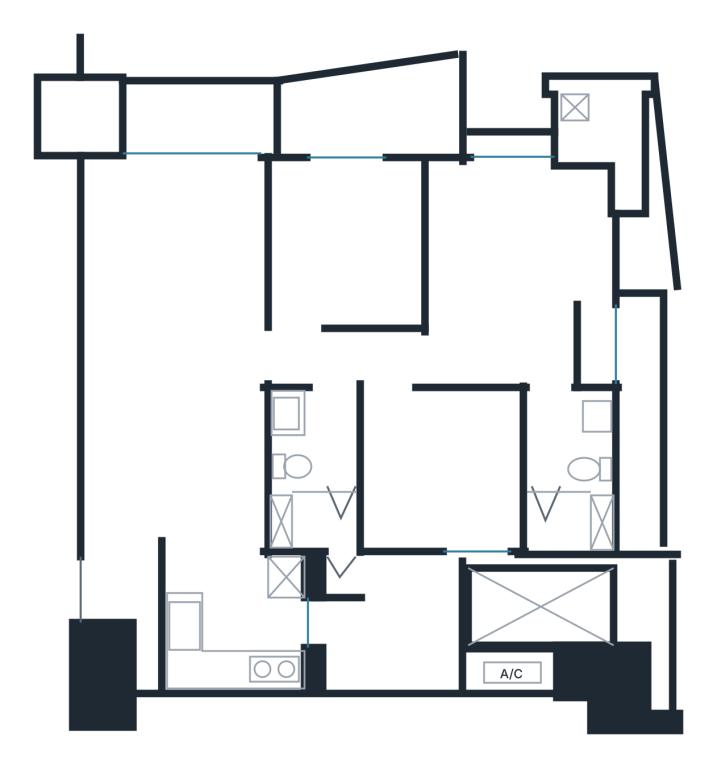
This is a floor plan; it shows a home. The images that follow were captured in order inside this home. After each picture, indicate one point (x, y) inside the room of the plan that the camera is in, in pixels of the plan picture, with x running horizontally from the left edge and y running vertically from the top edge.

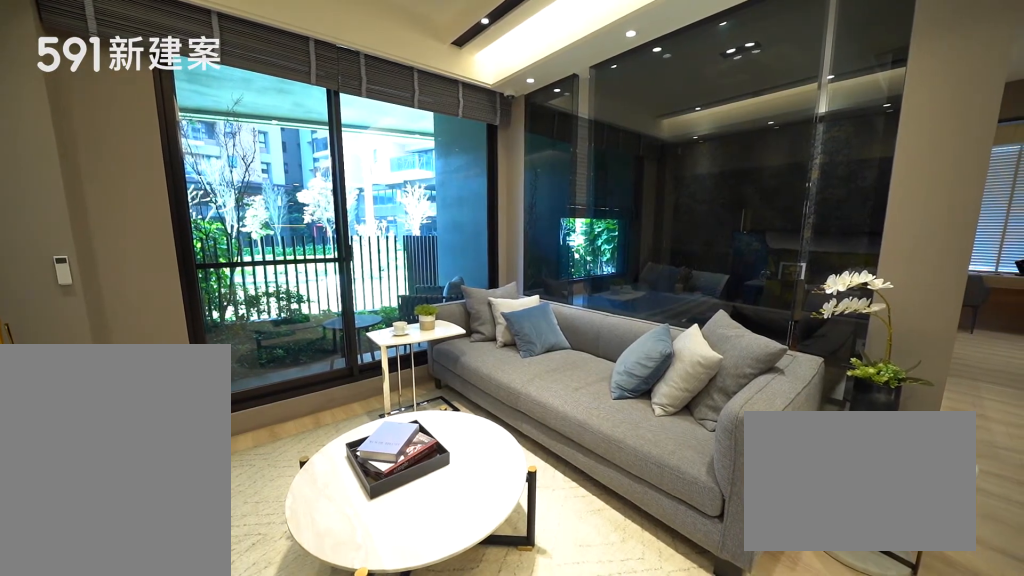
(179, 255)
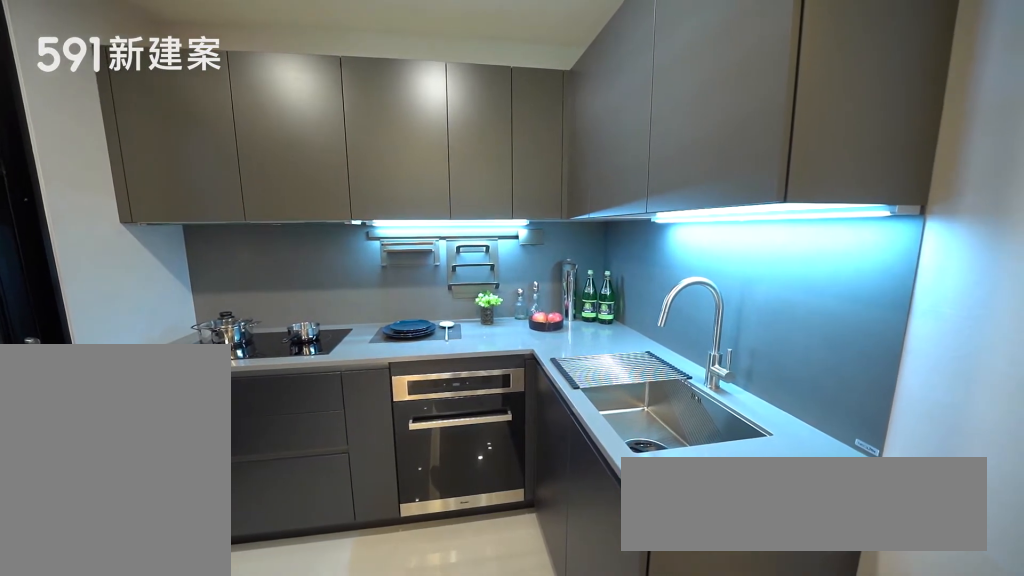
(234, 623)
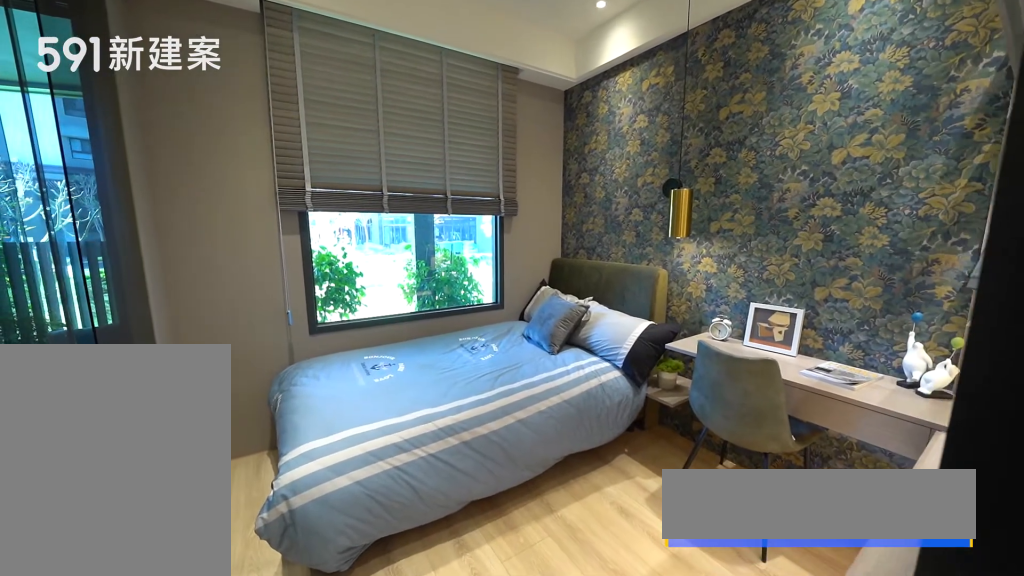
(348, 239)
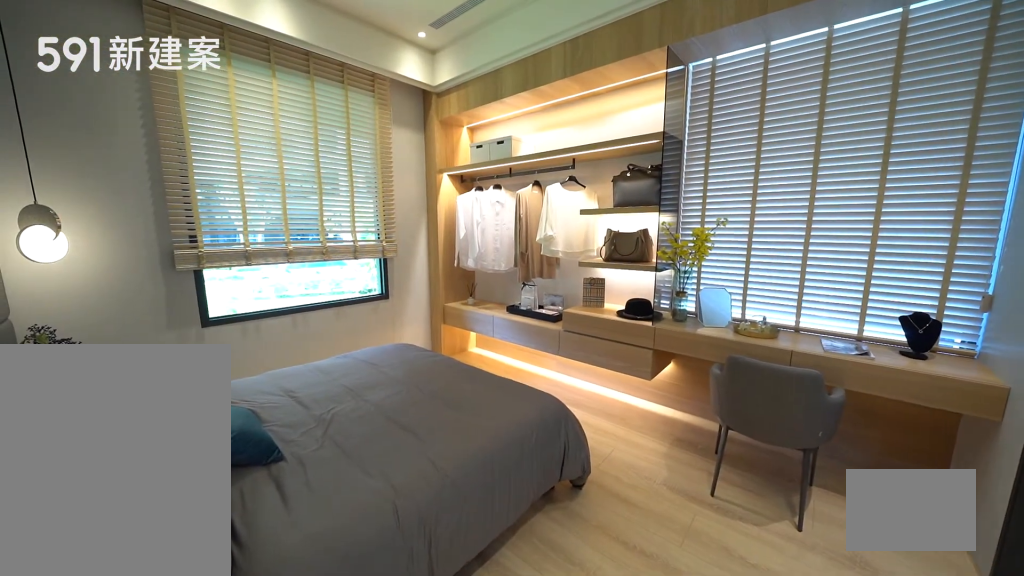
(525, 271)
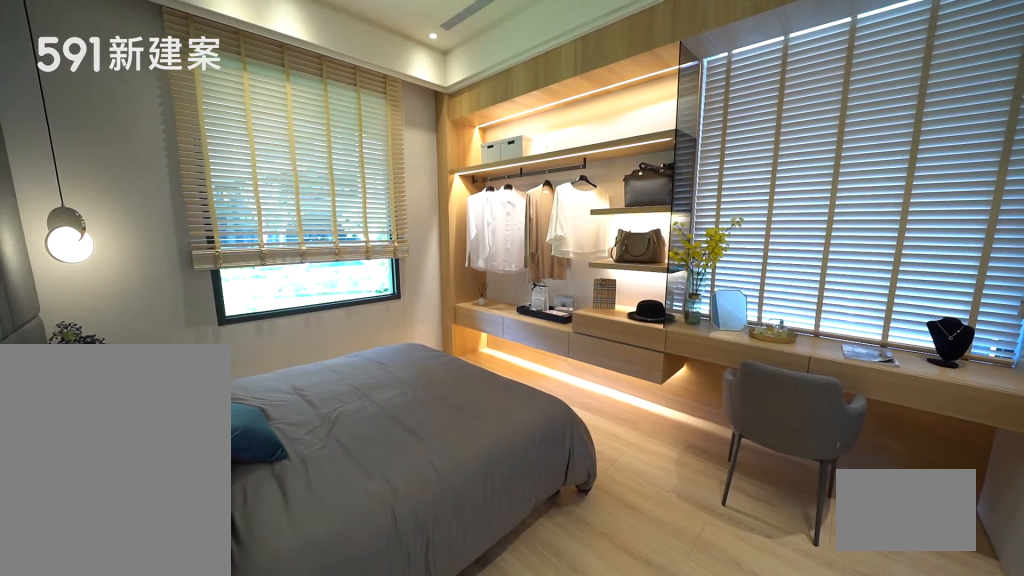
(525, 271)
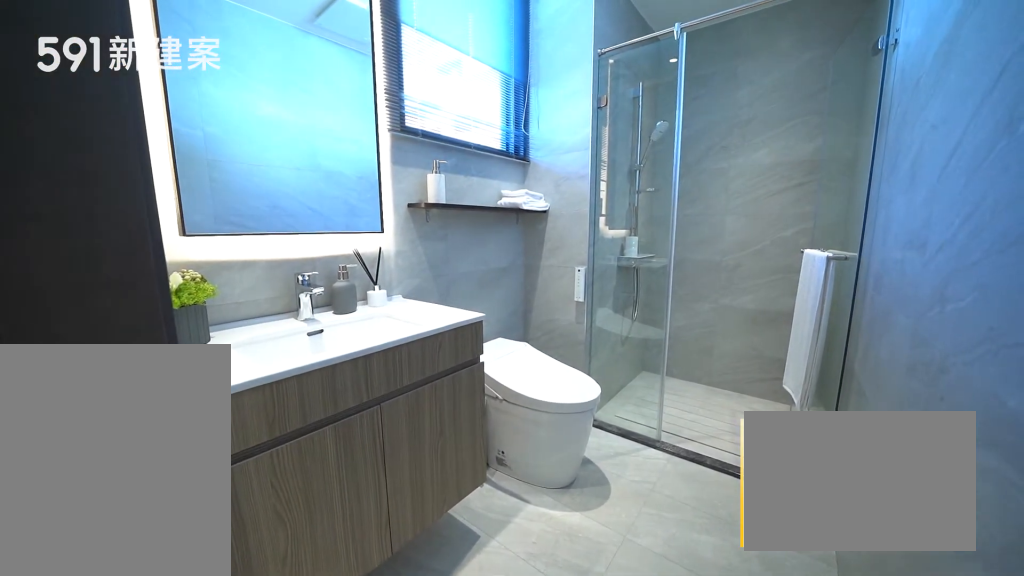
(570, 481)
